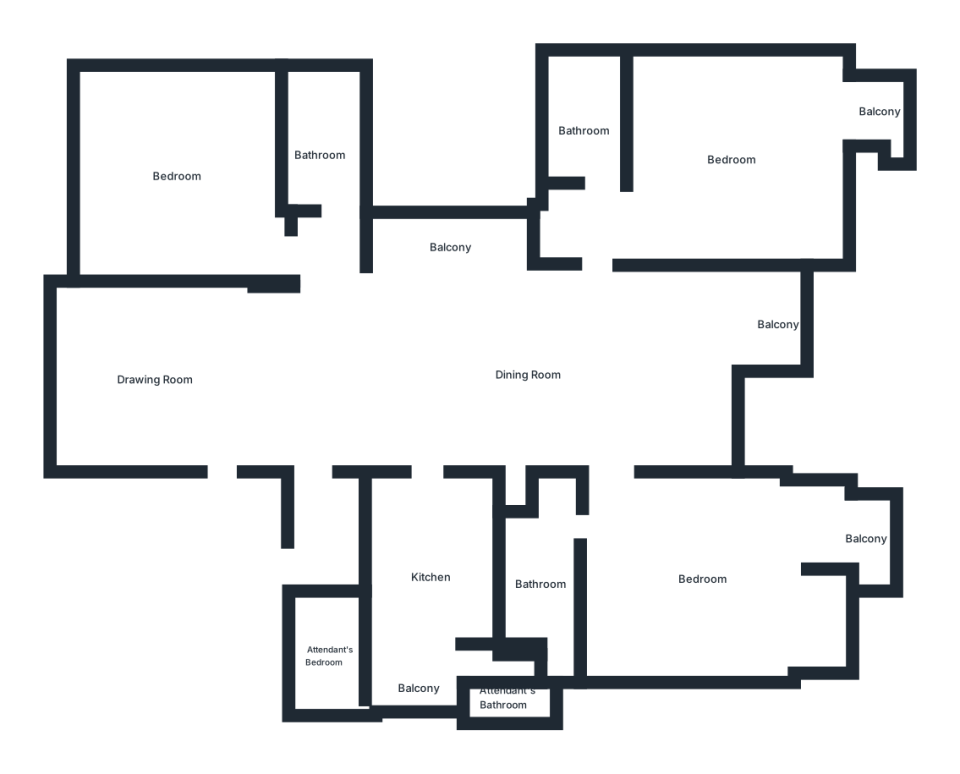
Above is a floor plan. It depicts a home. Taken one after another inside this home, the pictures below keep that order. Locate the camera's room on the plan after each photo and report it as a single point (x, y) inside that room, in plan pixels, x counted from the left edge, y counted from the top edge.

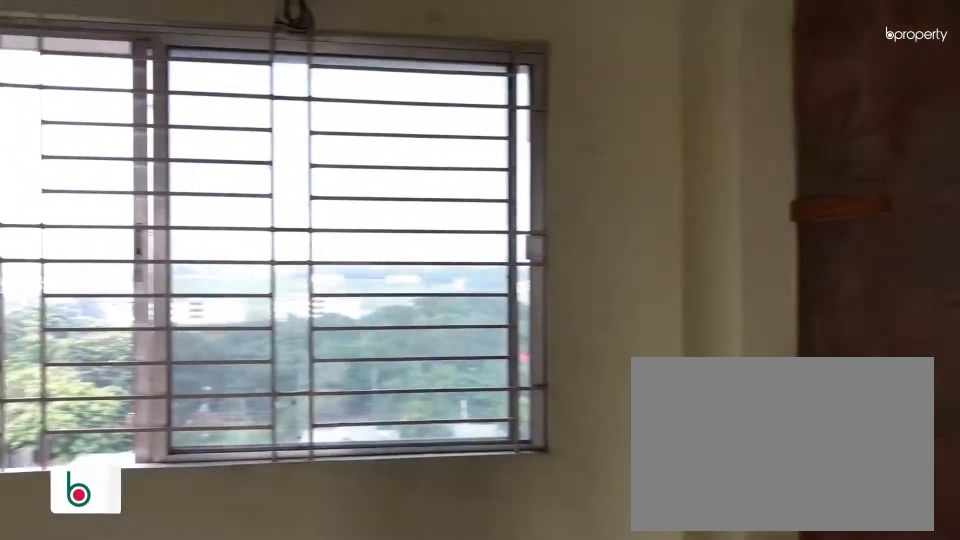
(139, 376)
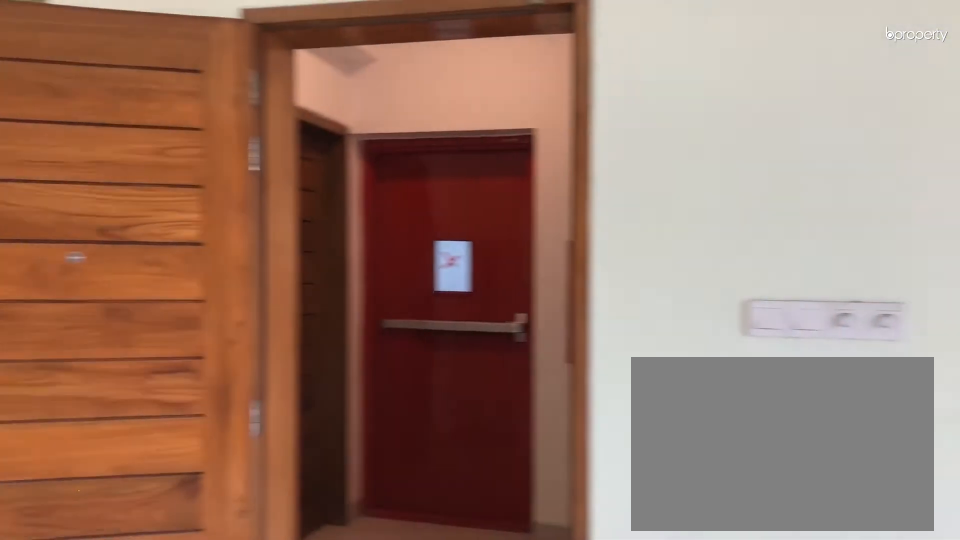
(139, 376)
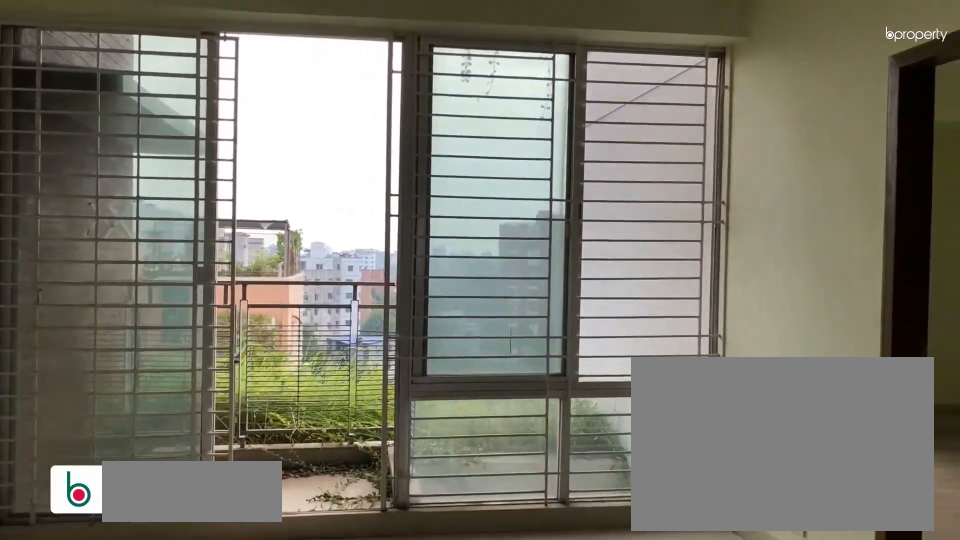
(577, 376)
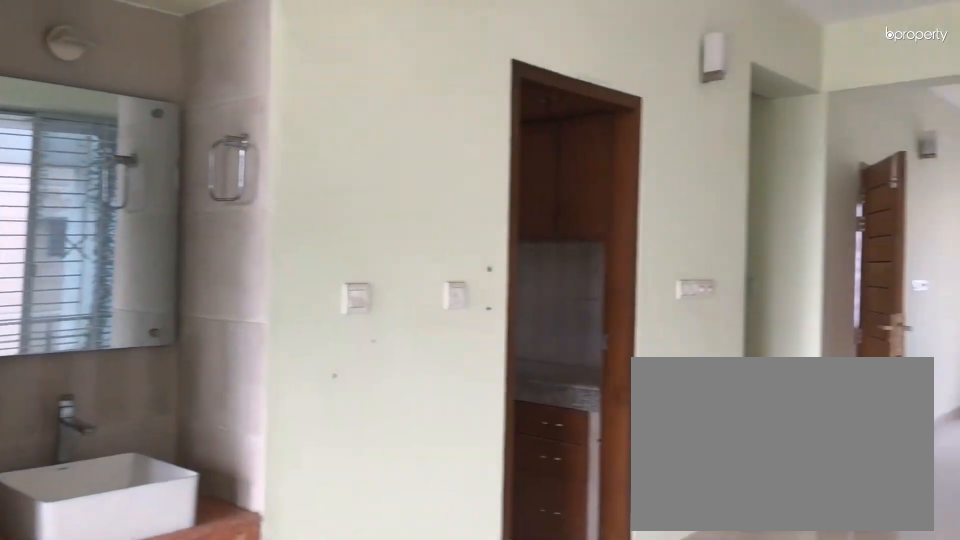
(577, 376)
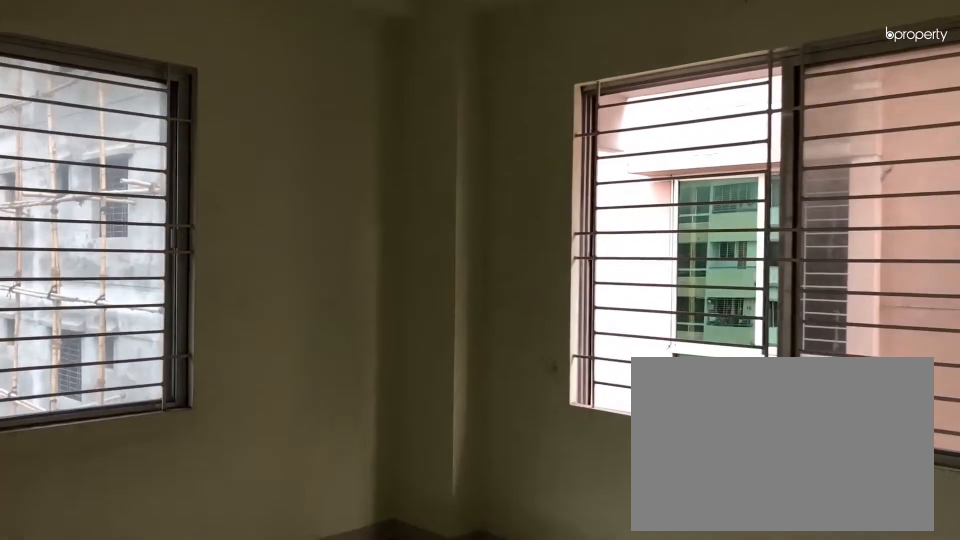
(277, 238)
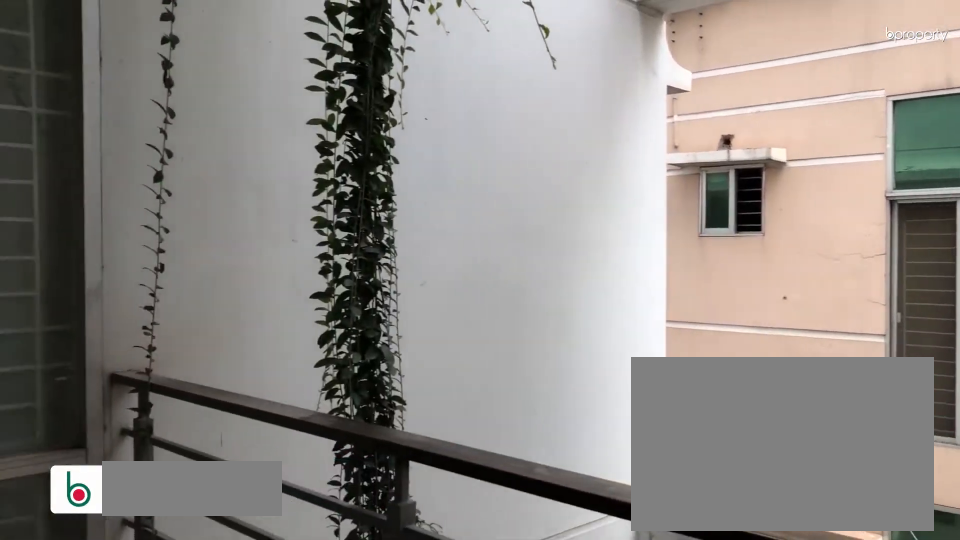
(444, 247)
